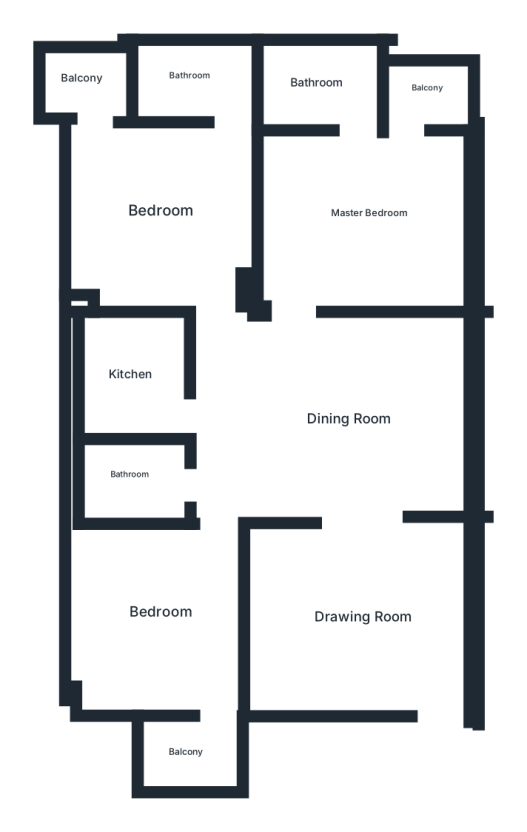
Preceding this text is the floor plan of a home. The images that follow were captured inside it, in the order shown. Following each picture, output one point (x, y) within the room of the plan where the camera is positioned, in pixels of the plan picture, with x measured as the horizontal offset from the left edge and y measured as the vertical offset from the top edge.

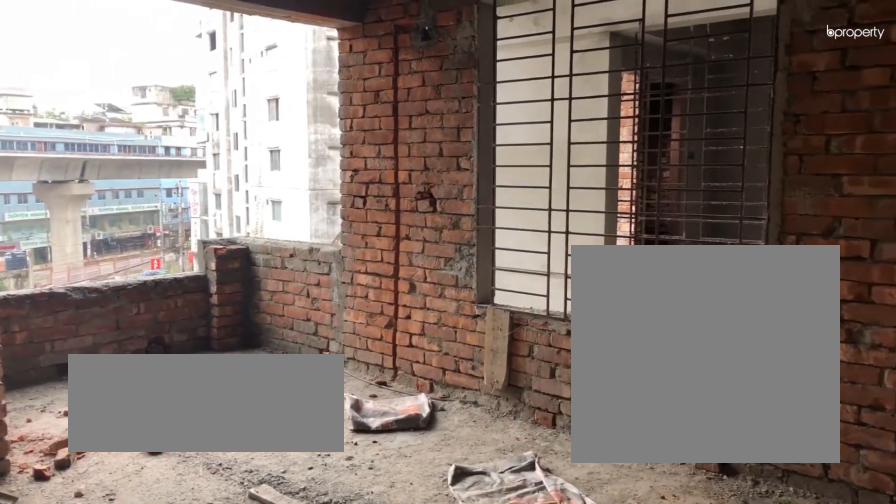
(370, 213)
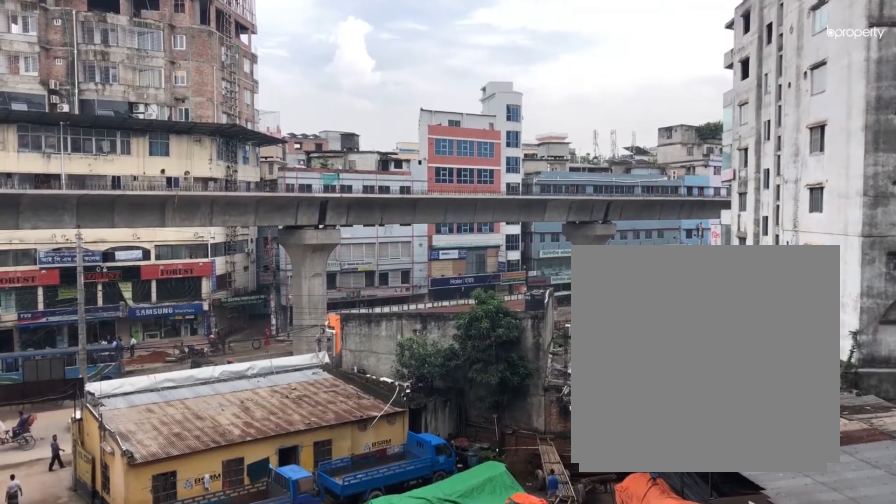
(424, 91)
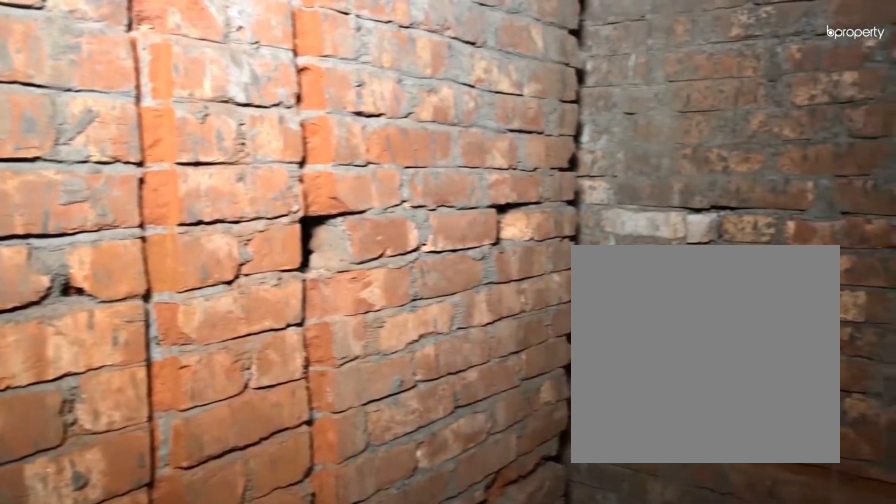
(320, 76)
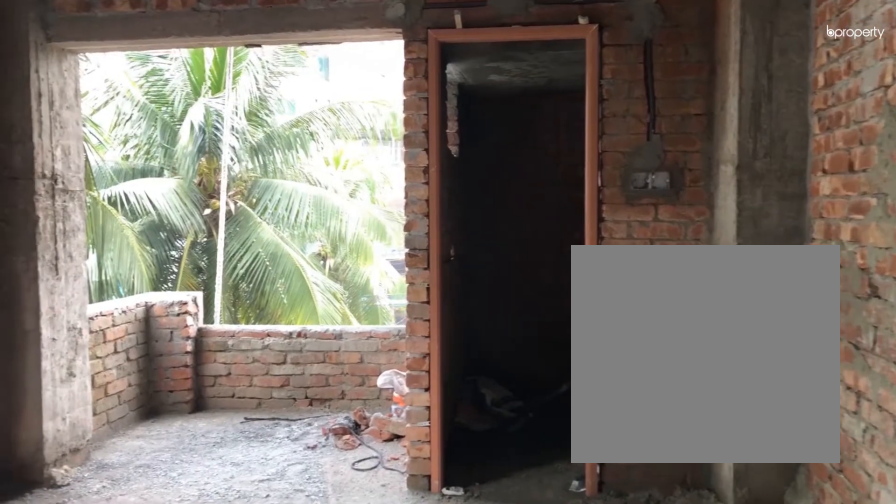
(176, 218)
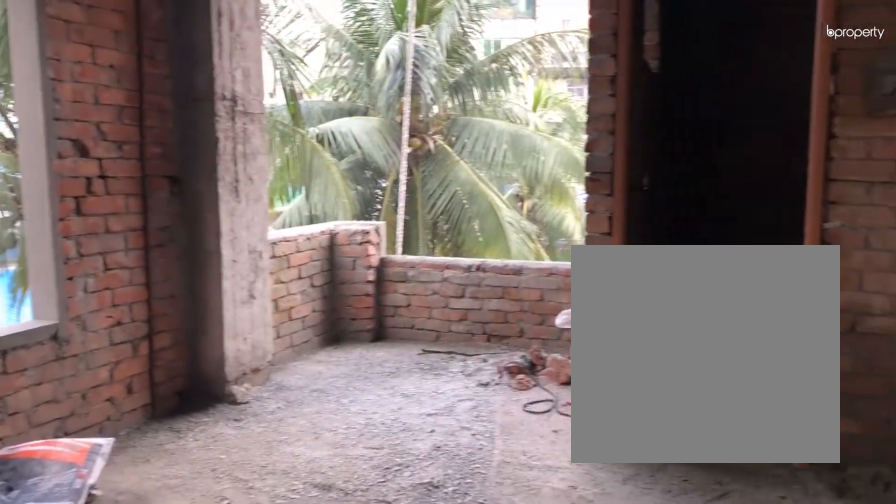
(175, 218)
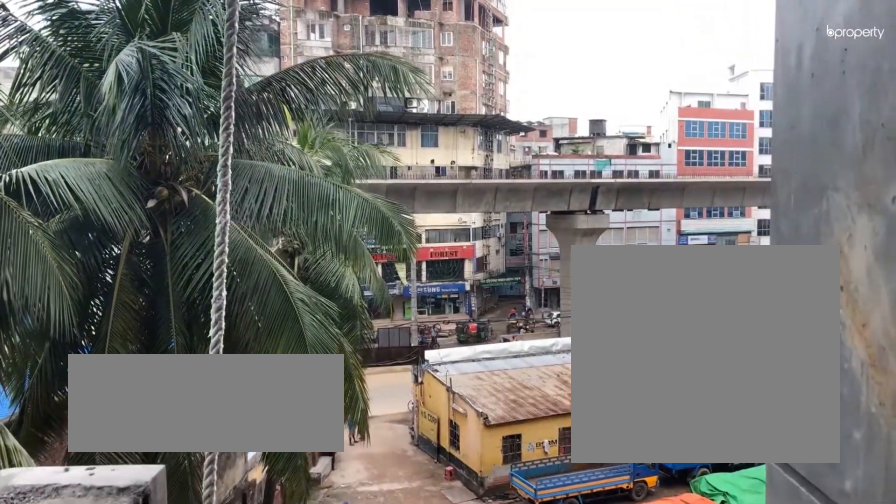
(90, 84)
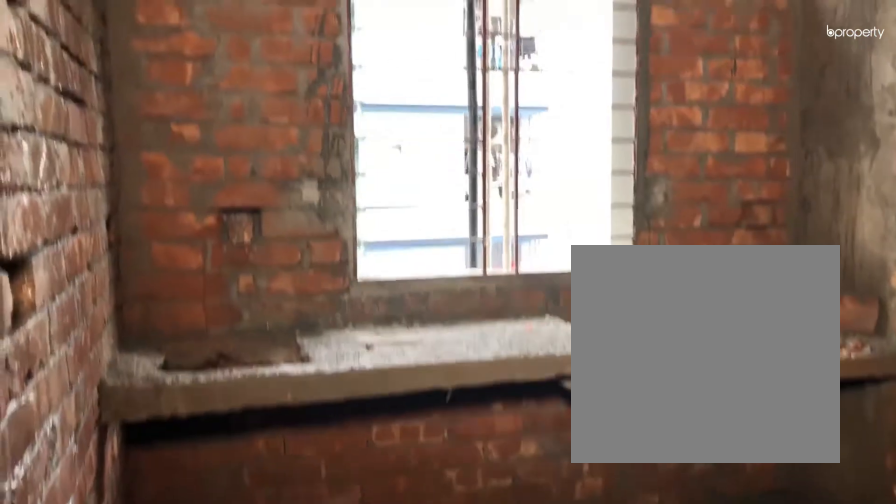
(132, 369)
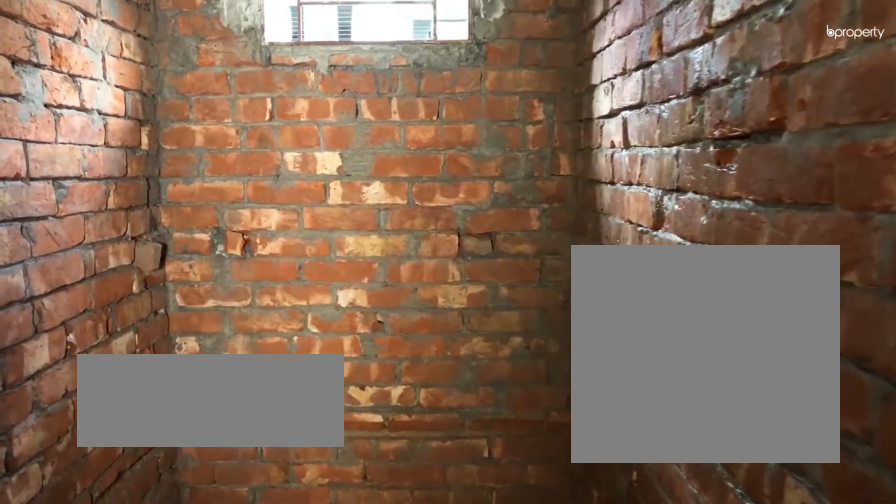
(129, 481)
